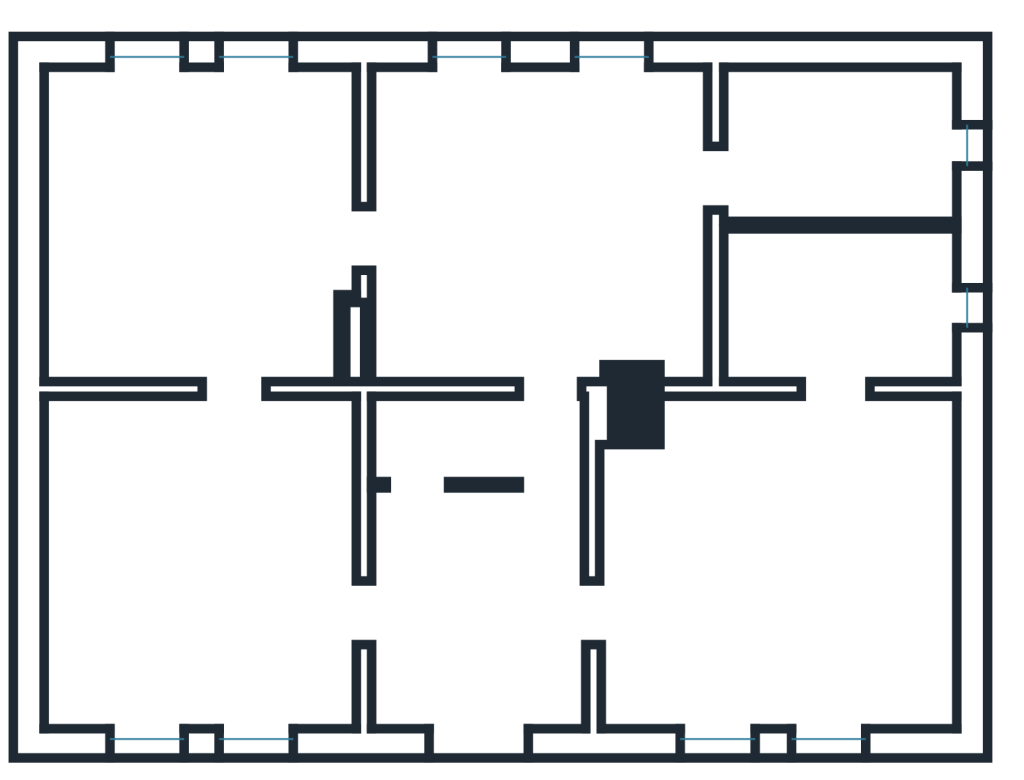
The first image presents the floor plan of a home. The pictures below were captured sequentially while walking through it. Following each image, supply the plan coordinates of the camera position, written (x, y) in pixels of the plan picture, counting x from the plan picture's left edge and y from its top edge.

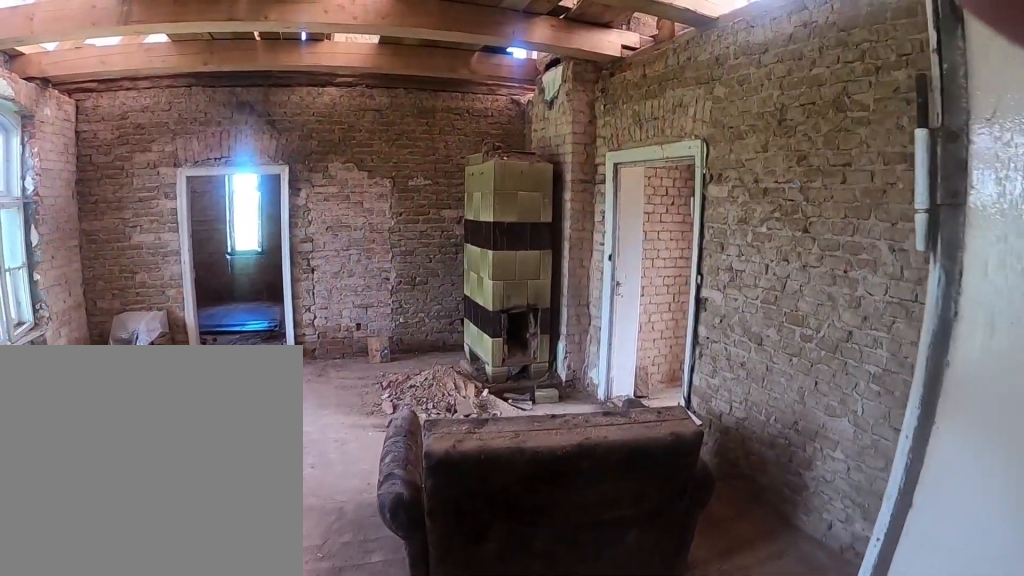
(337, 239)
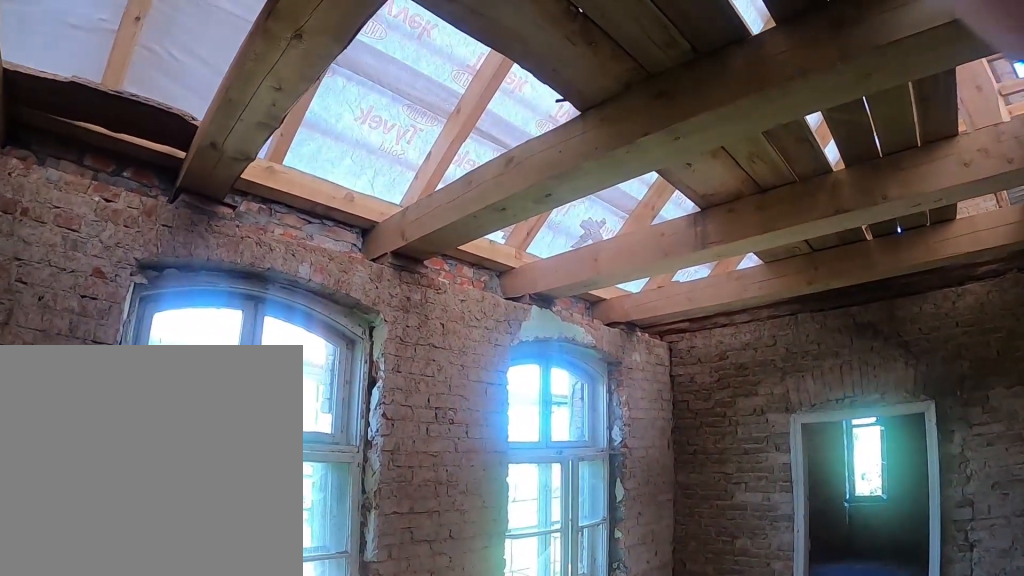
(448, 221)
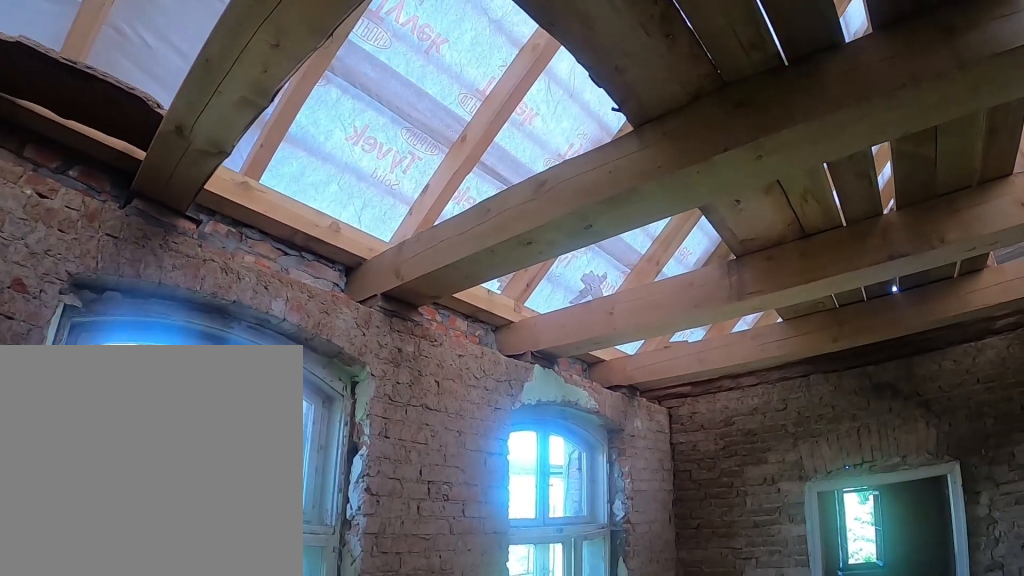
(476, 215)
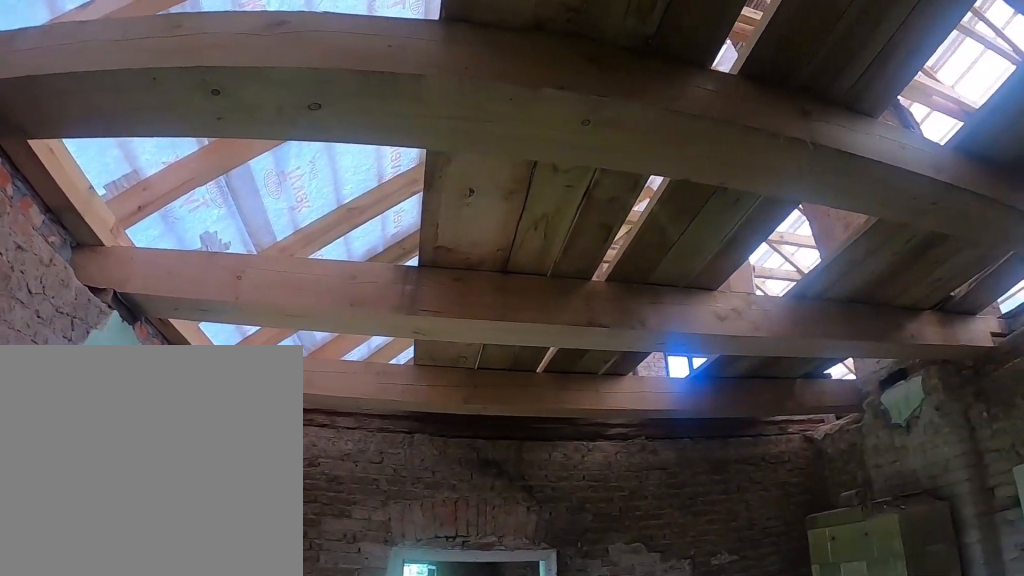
(522, 206)
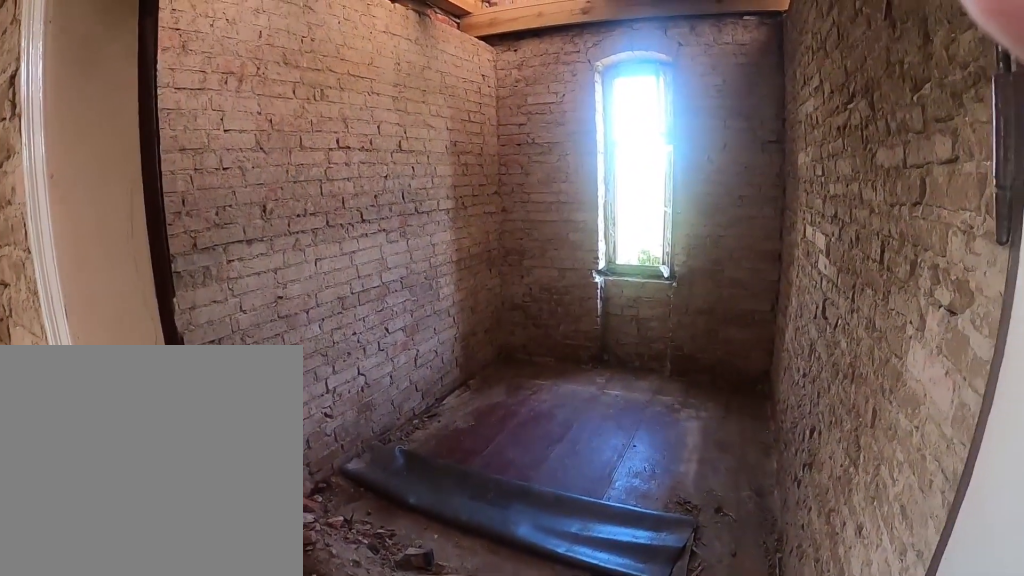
(690, 201)
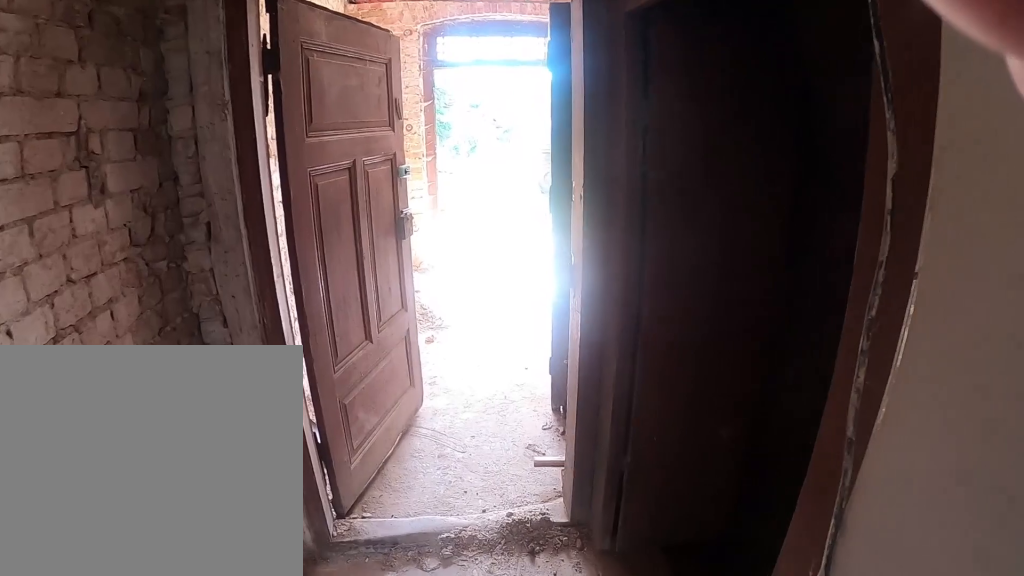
(560, 371)
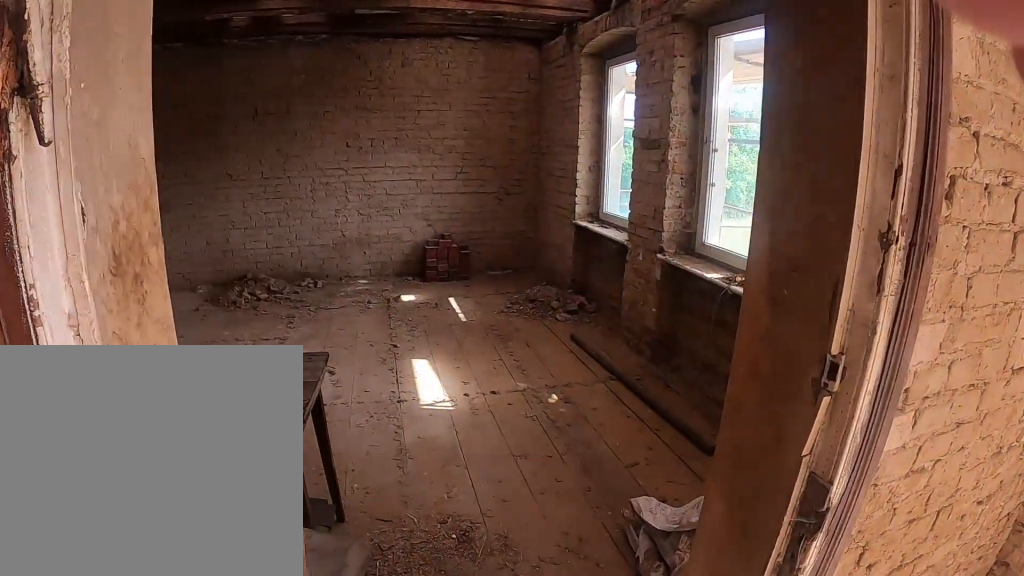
(540, 595)
